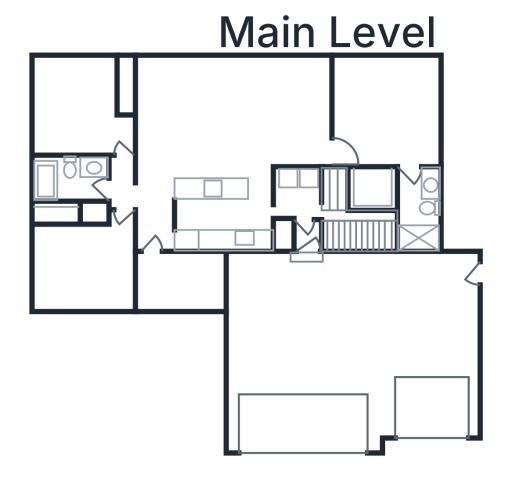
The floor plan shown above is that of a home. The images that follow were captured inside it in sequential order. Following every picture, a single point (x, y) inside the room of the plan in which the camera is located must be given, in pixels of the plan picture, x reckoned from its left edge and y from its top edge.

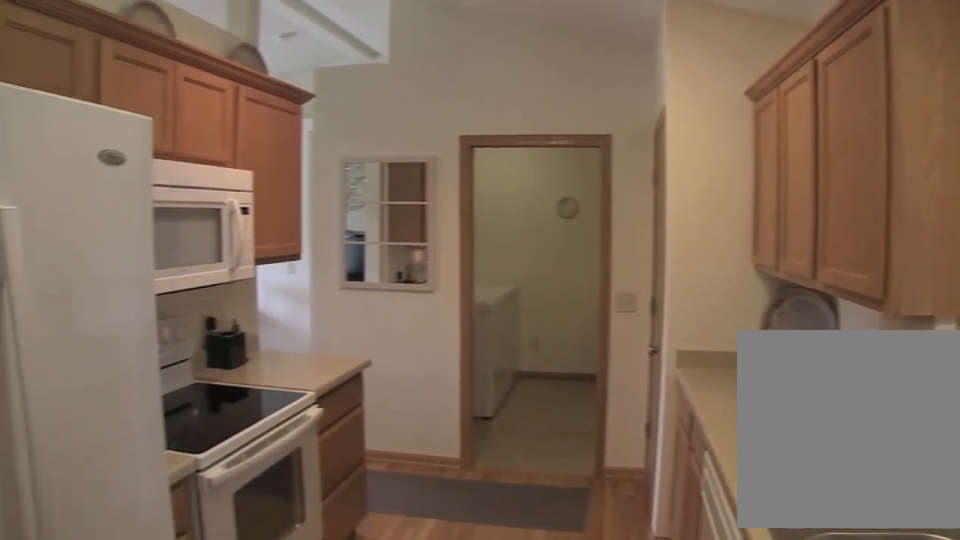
(223, 216)
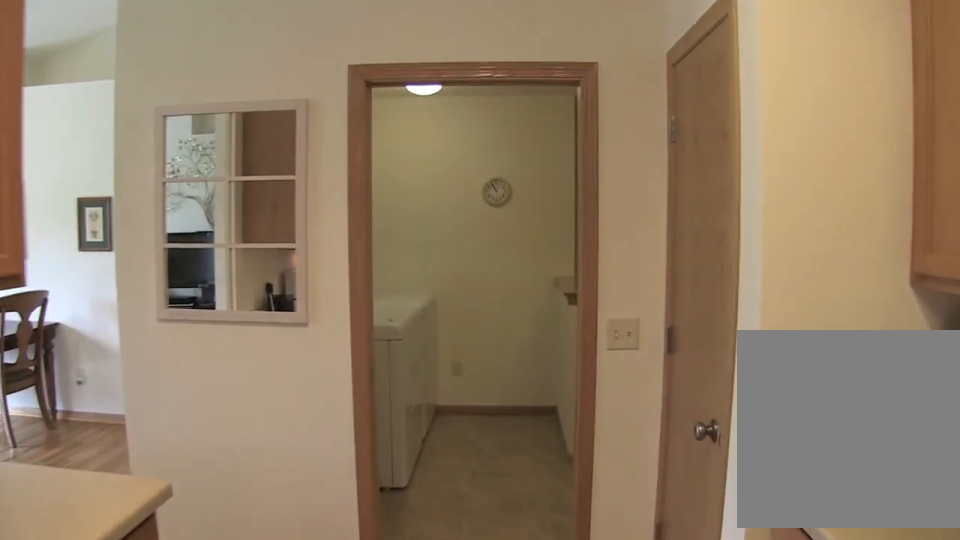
(223, 216)
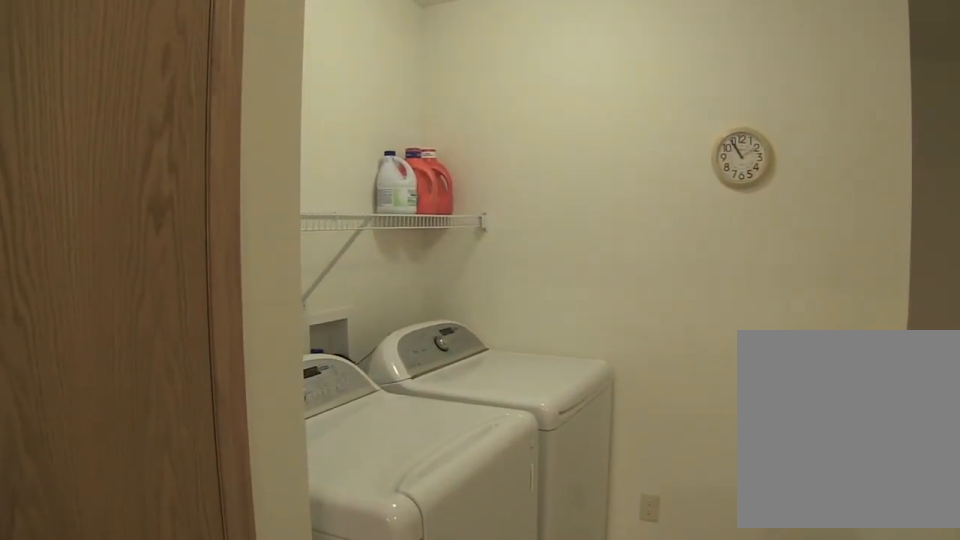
(300, 204)
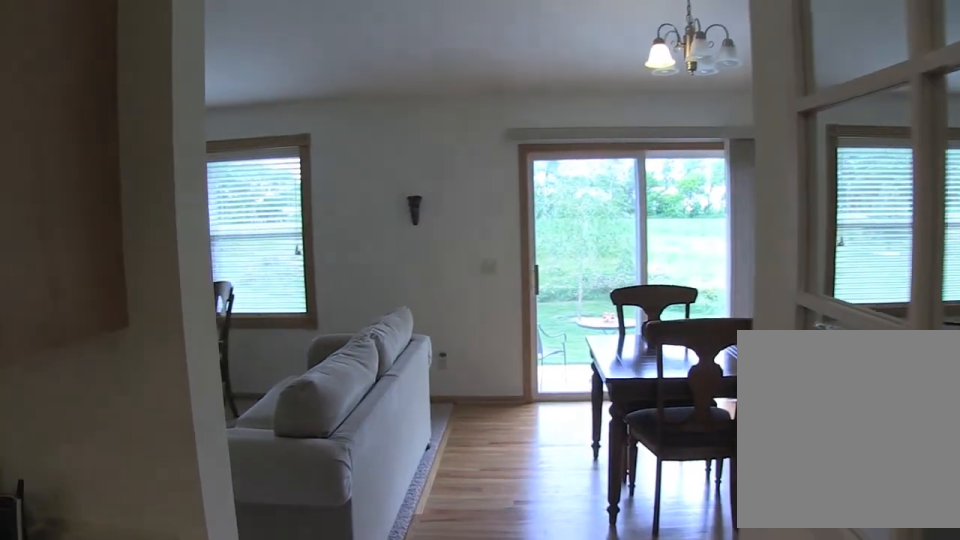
(300, 111)
